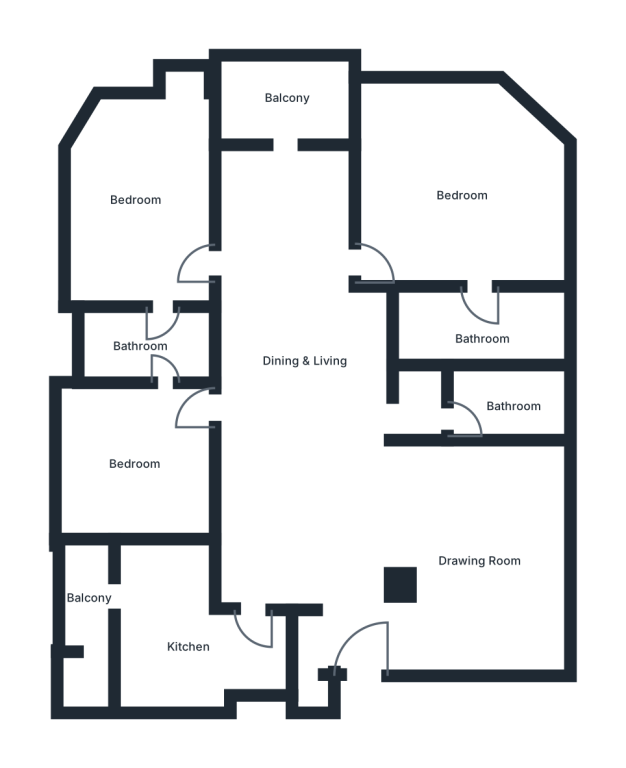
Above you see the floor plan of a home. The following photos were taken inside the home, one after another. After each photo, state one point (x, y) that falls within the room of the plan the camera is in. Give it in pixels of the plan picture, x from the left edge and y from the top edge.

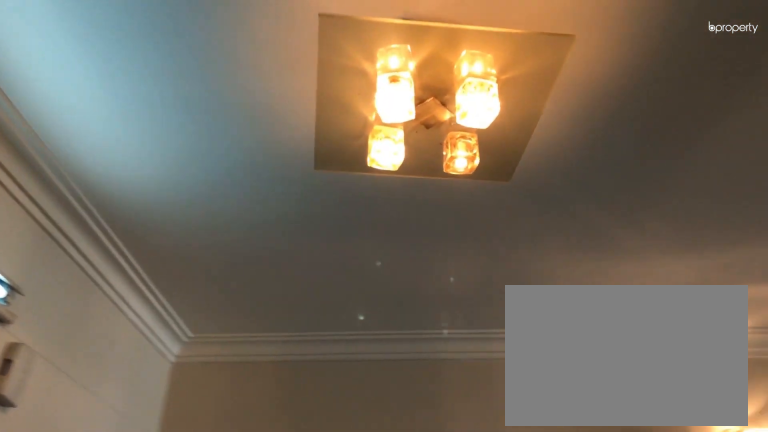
(301, 519)
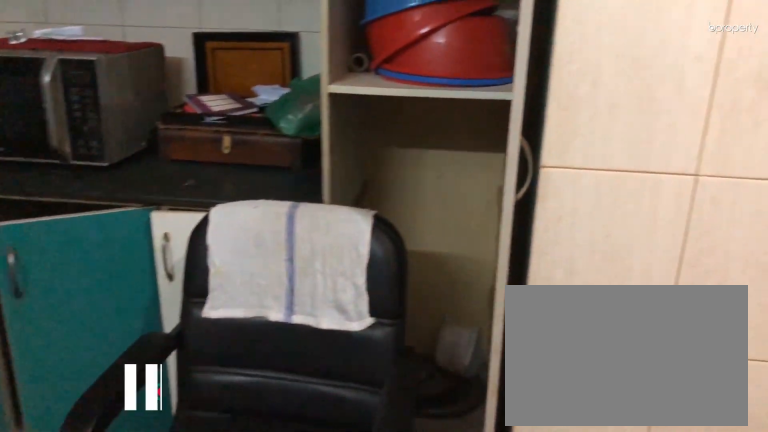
(169, 635)
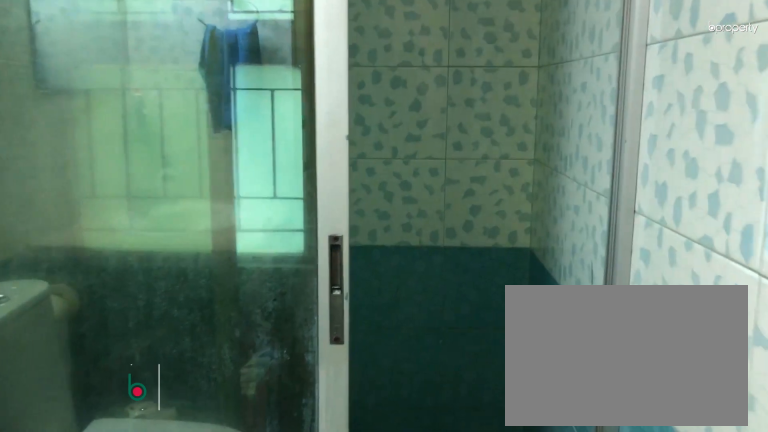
(504, 402)
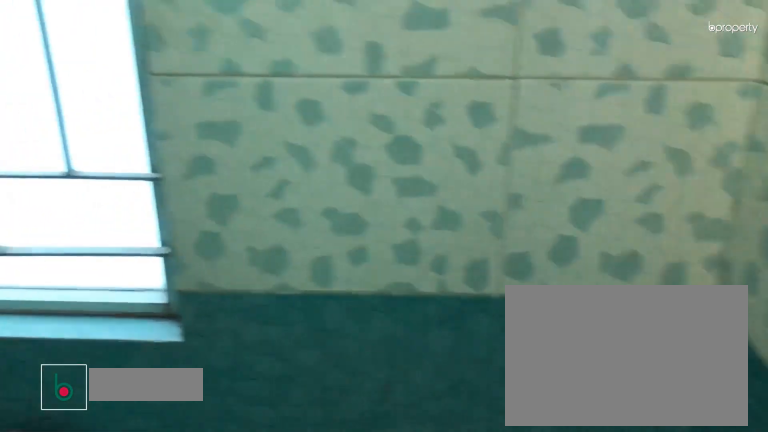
(504, 402)
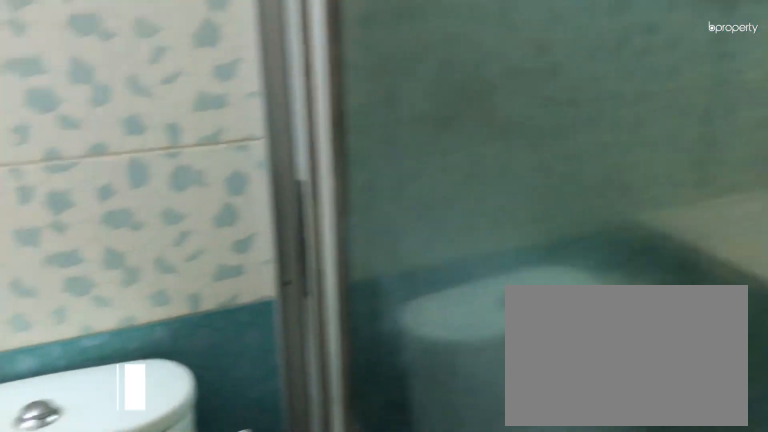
(504, 402)
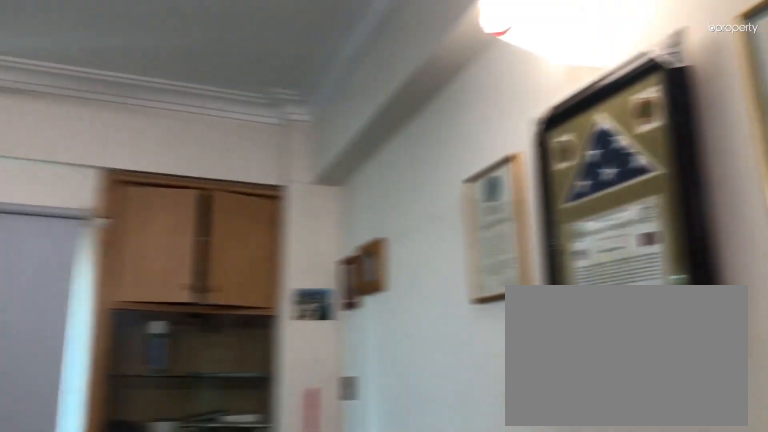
(136, 201)
